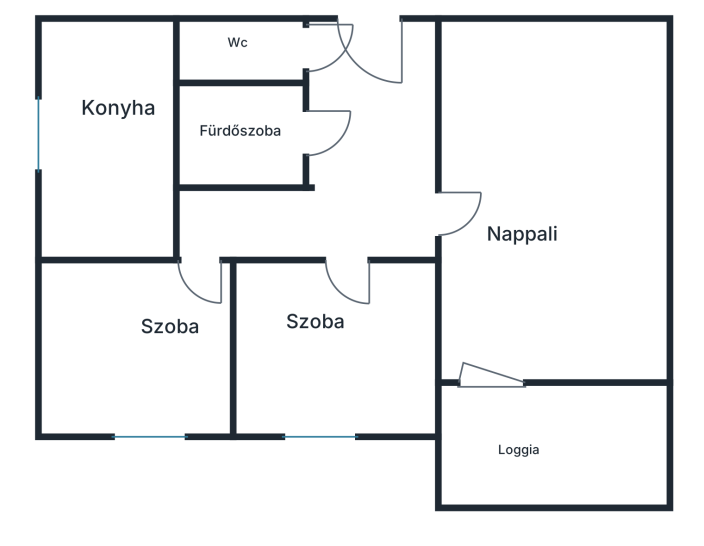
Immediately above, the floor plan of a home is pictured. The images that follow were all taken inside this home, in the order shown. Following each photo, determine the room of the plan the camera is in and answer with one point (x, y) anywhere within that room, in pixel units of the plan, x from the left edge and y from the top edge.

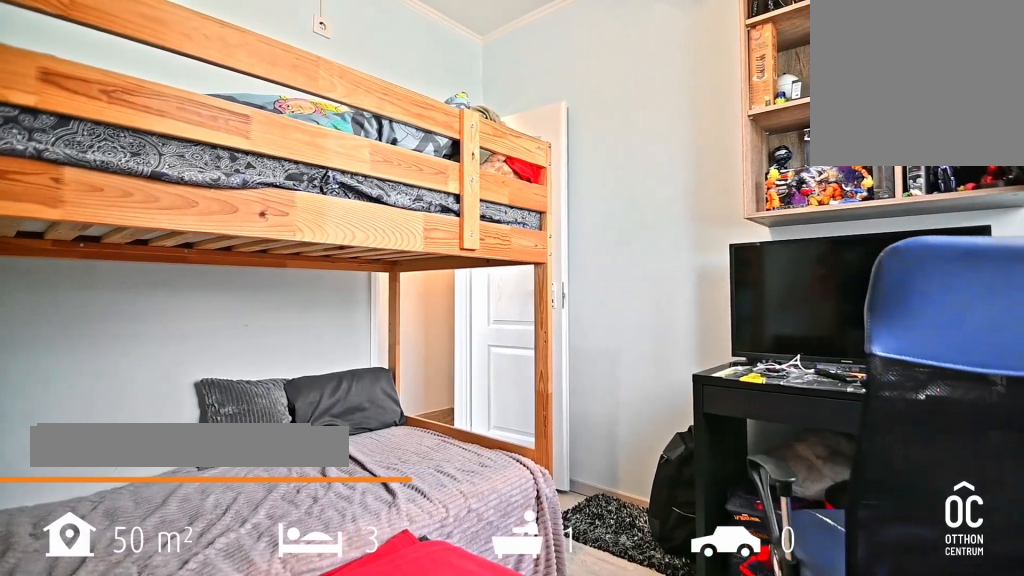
(130, 338)
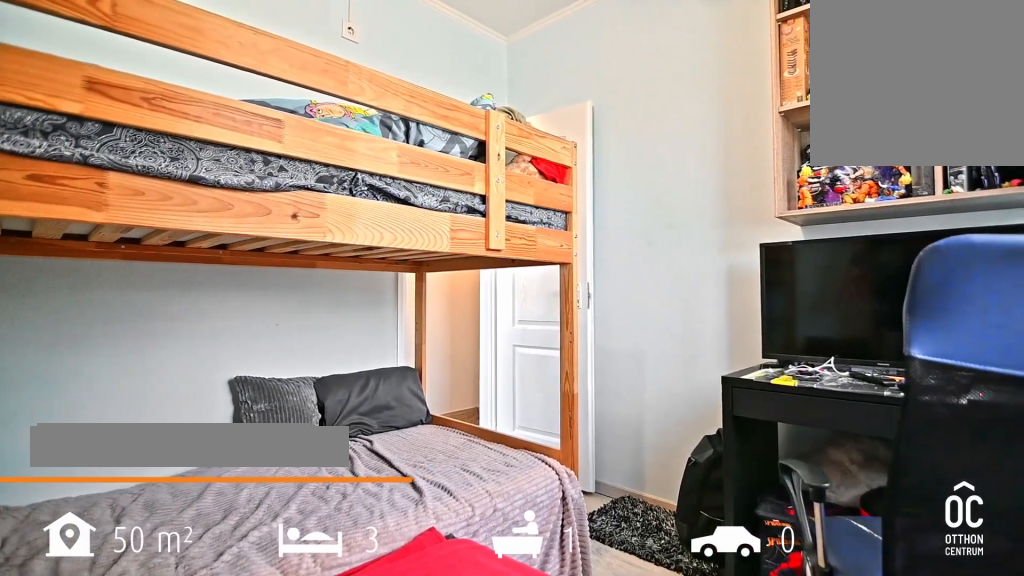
(130, 338)
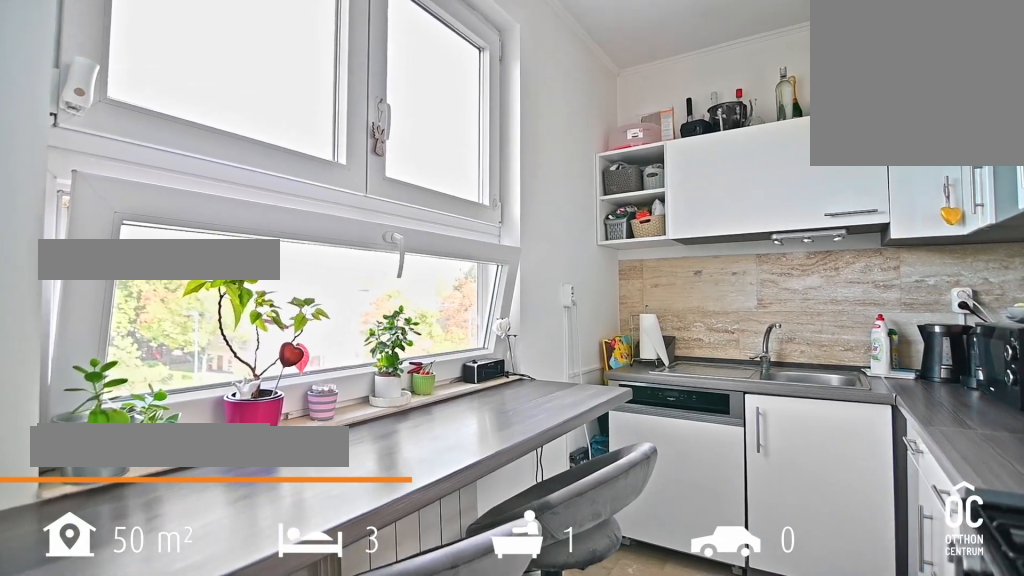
(108, 140)
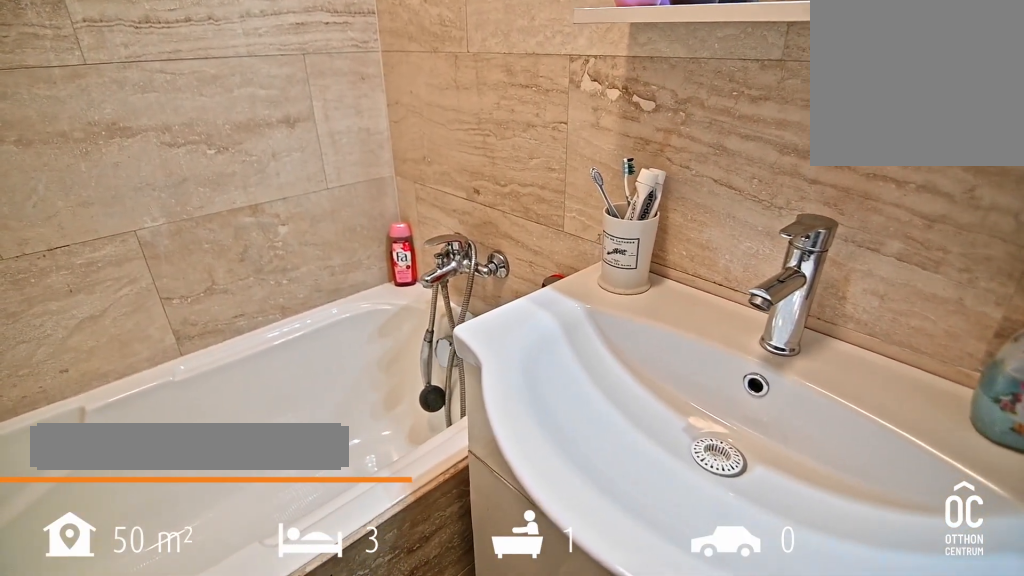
(246, 133)
